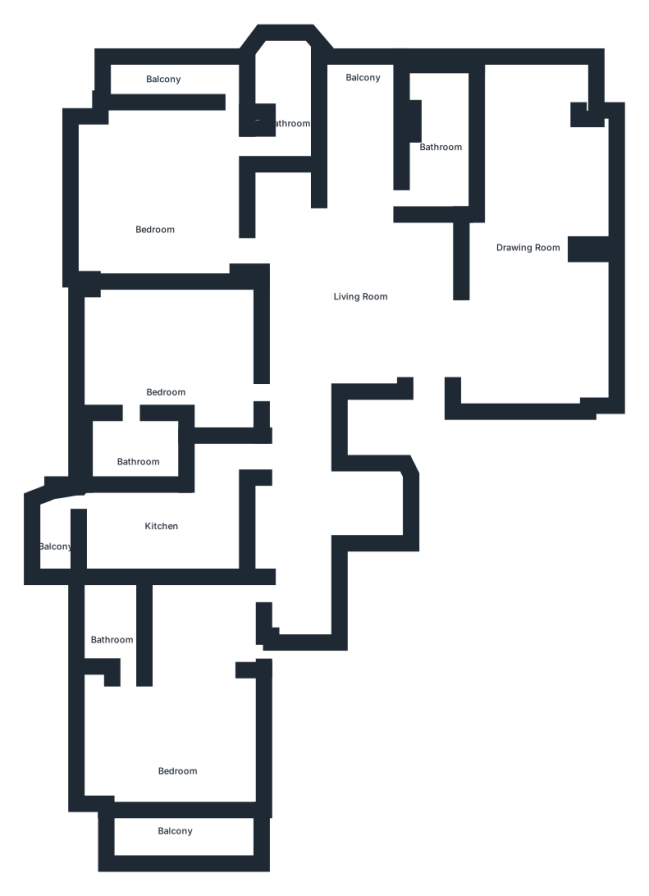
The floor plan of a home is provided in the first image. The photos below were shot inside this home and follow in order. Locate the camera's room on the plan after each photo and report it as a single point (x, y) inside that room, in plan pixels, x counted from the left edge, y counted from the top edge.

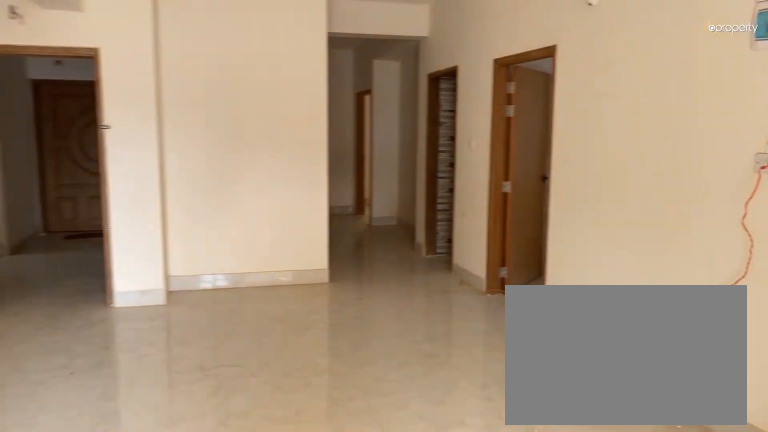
(366, 294)
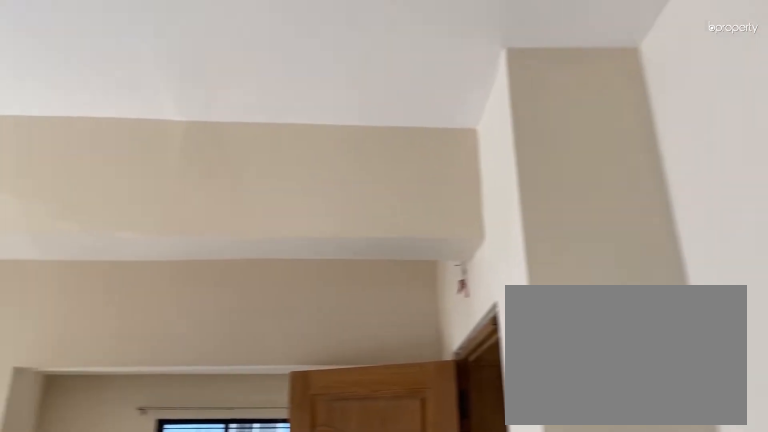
(366, 294)
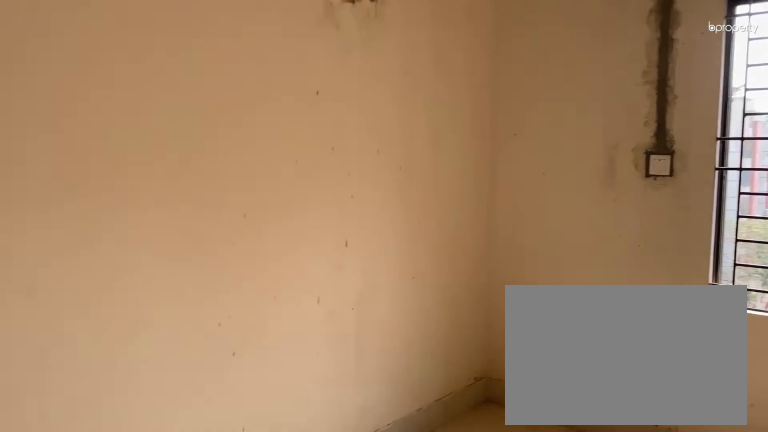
(527, 241)
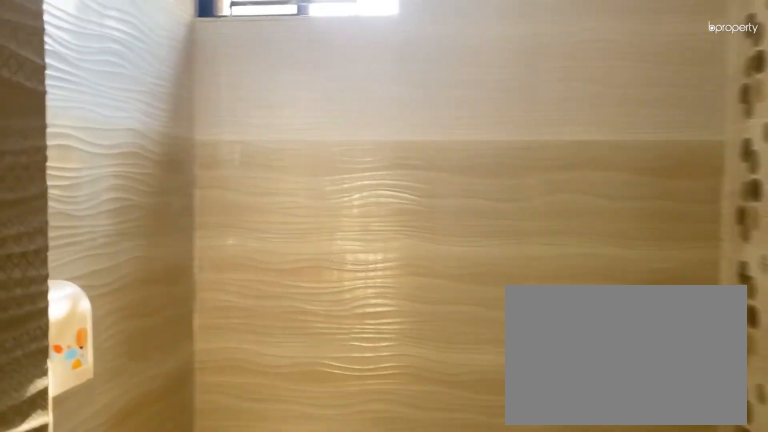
(442, 140)
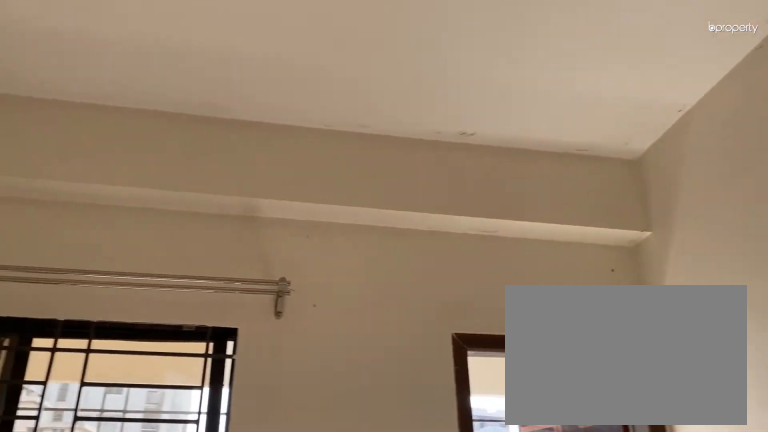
(159, 211)
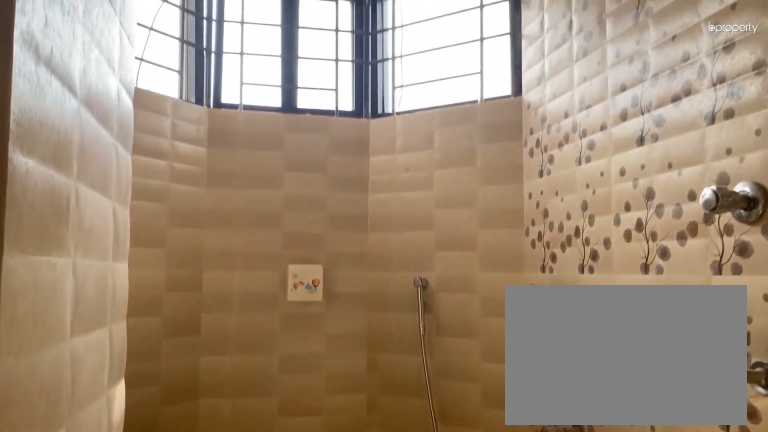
(294, 116)
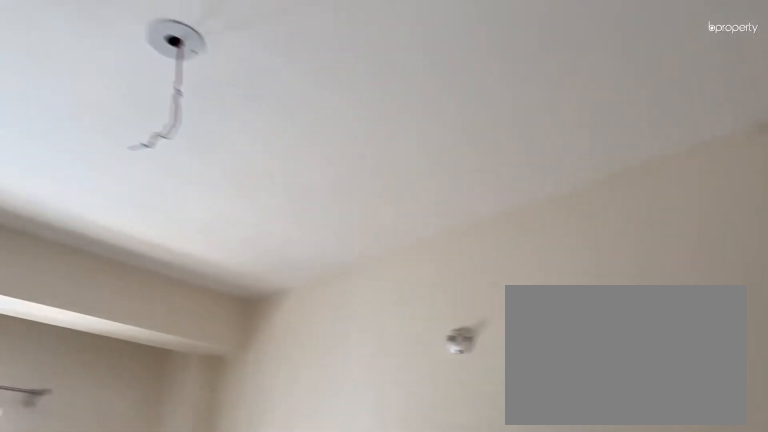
(165, 366)
